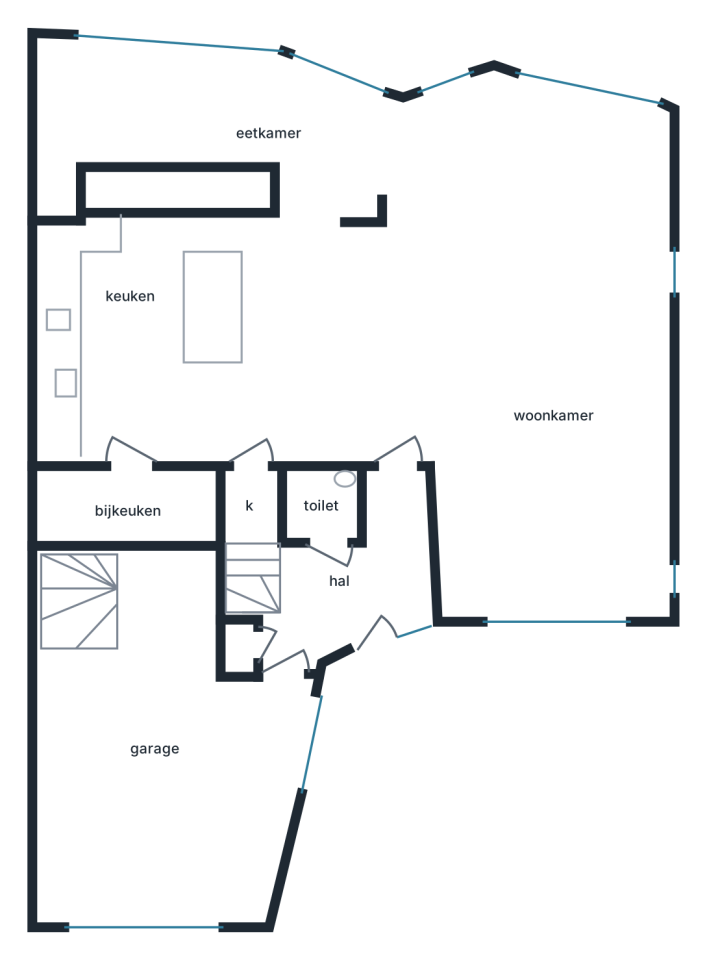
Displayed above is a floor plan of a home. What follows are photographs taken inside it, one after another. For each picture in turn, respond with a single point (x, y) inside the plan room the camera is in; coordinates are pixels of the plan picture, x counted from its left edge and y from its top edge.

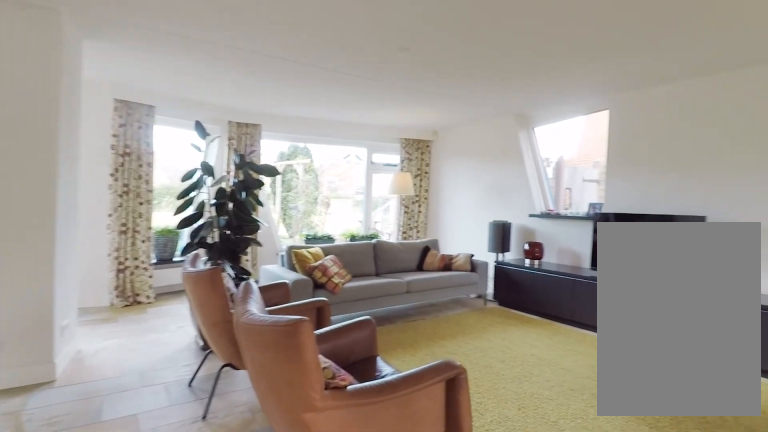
(456, 324)
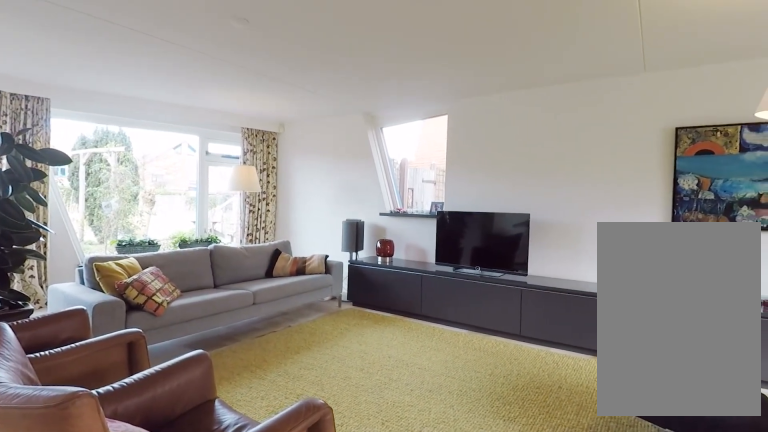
(456, 324)
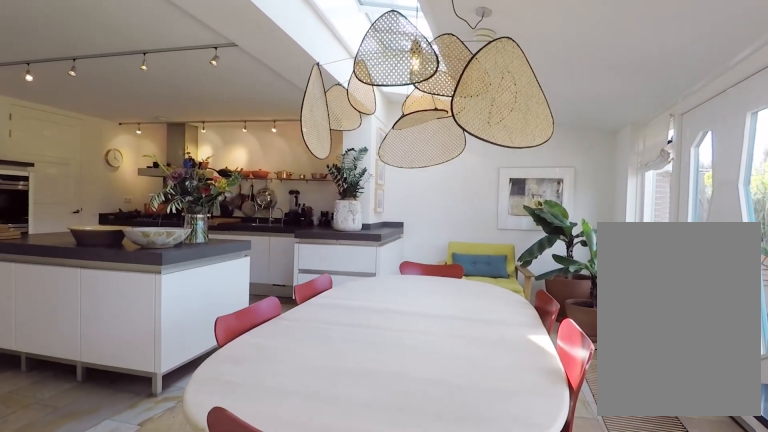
(497, 335)
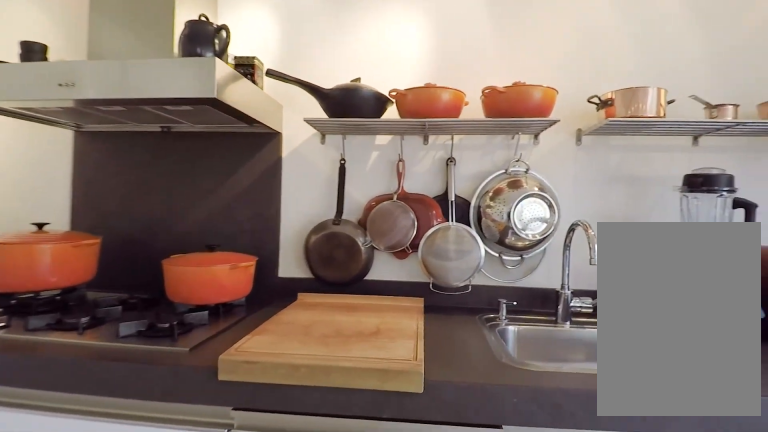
(191, 340)
